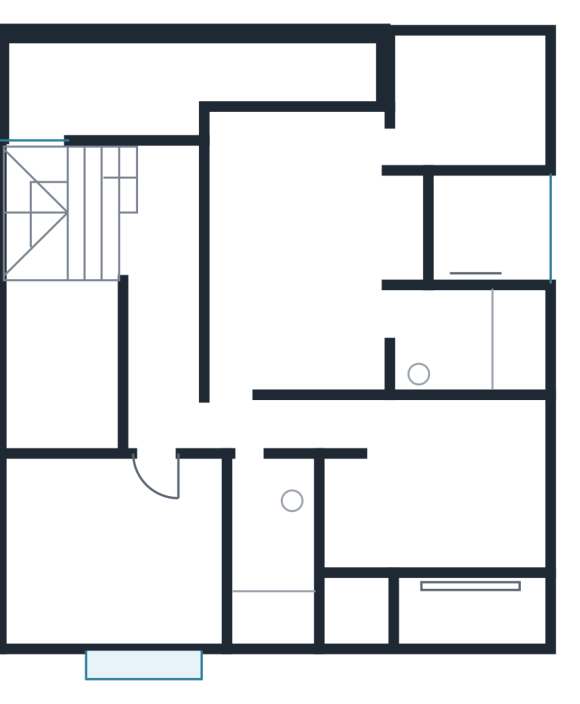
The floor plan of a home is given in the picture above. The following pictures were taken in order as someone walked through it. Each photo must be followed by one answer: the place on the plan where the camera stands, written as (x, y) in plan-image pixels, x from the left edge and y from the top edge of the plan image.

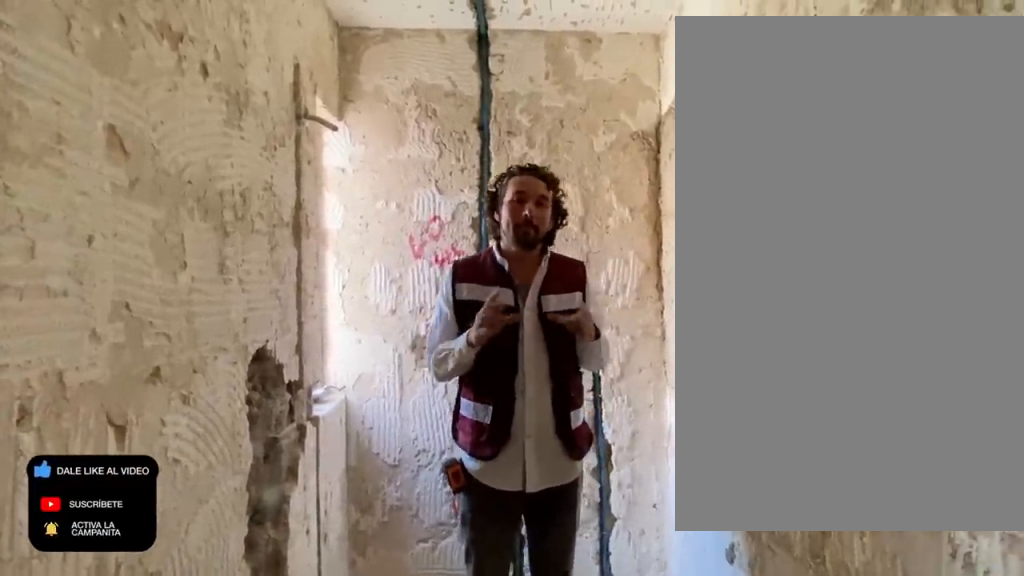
(254, 466)
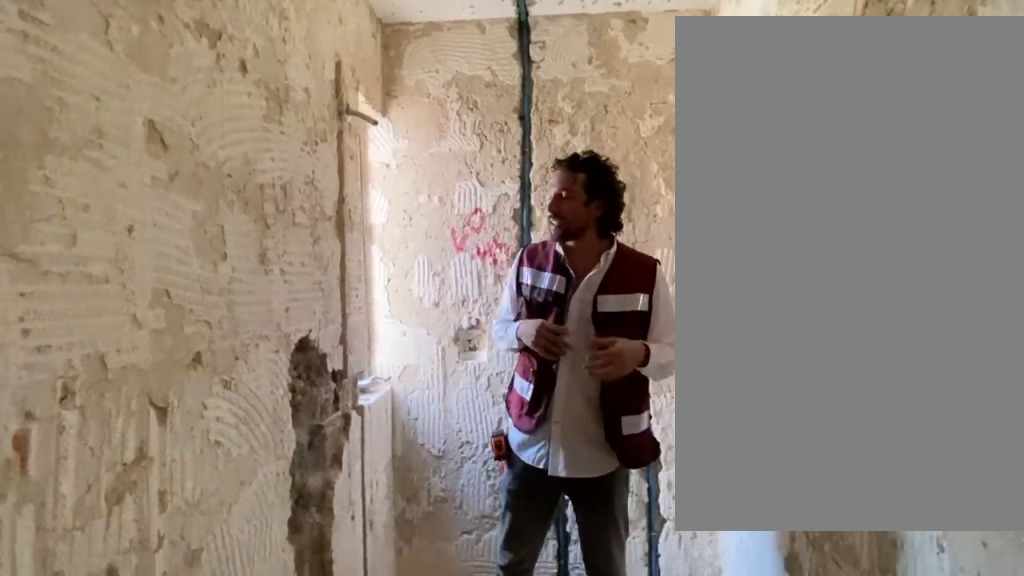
(252, 463)
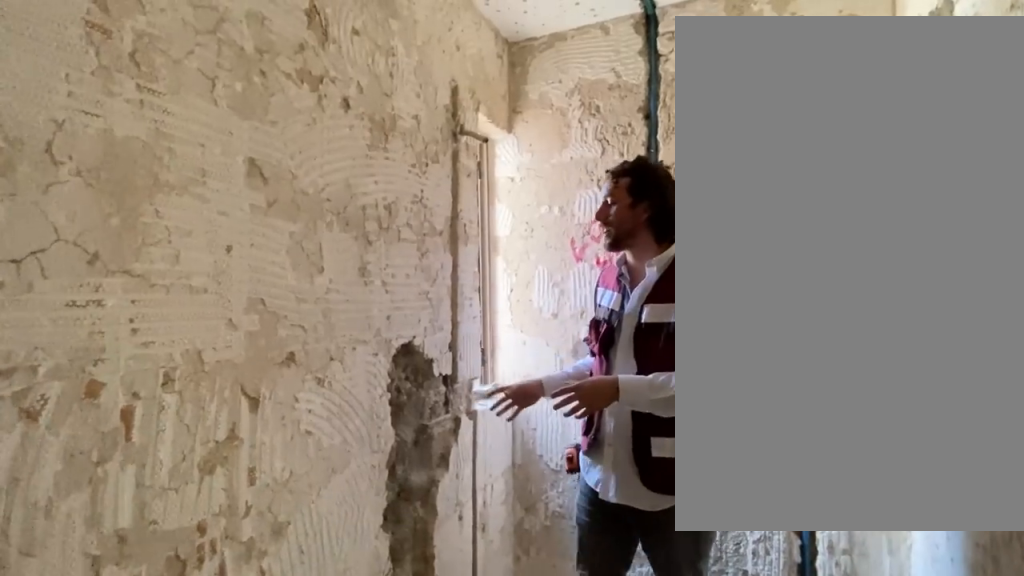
(253, 465)
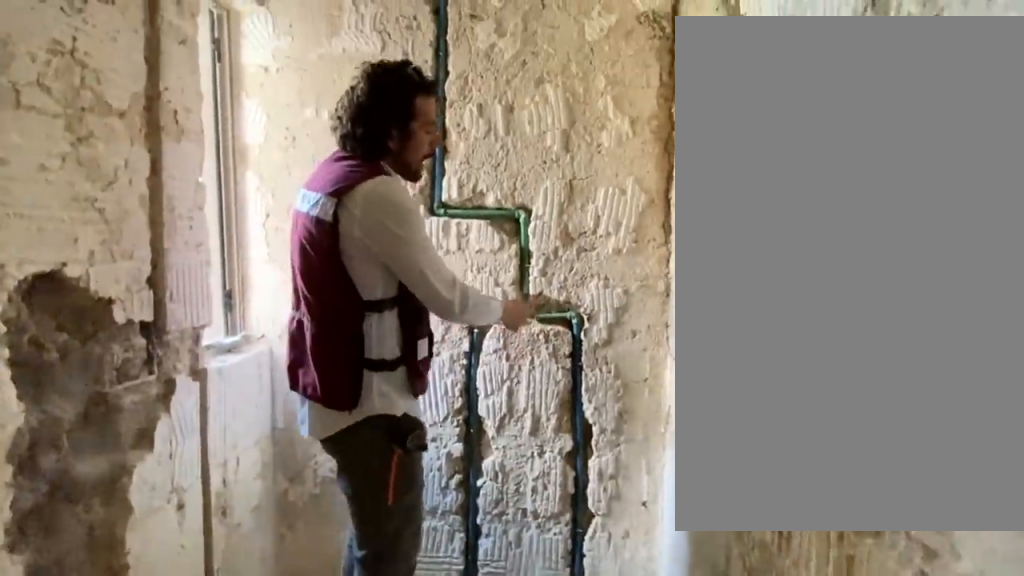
(262, 487)
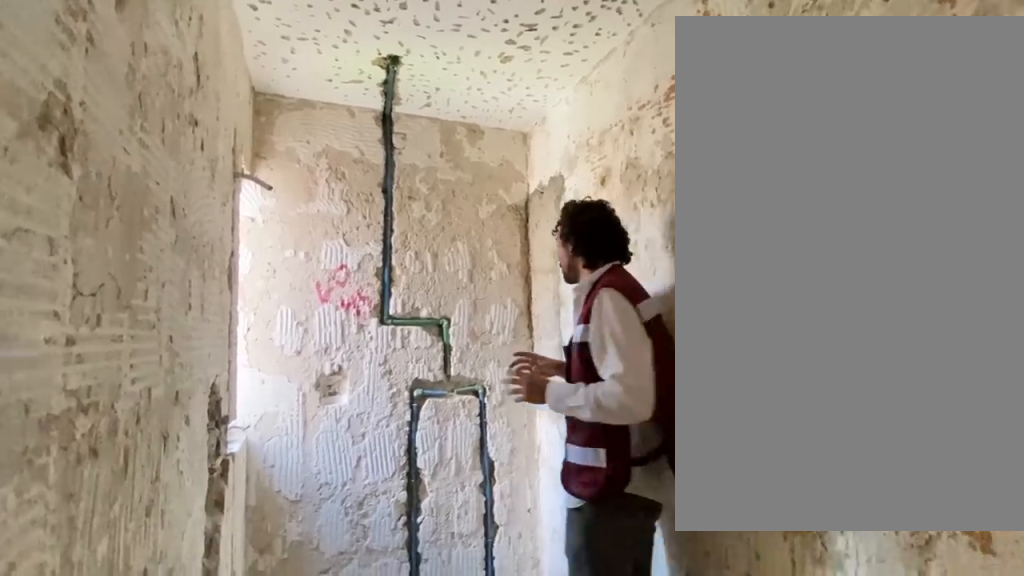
(258, 483)
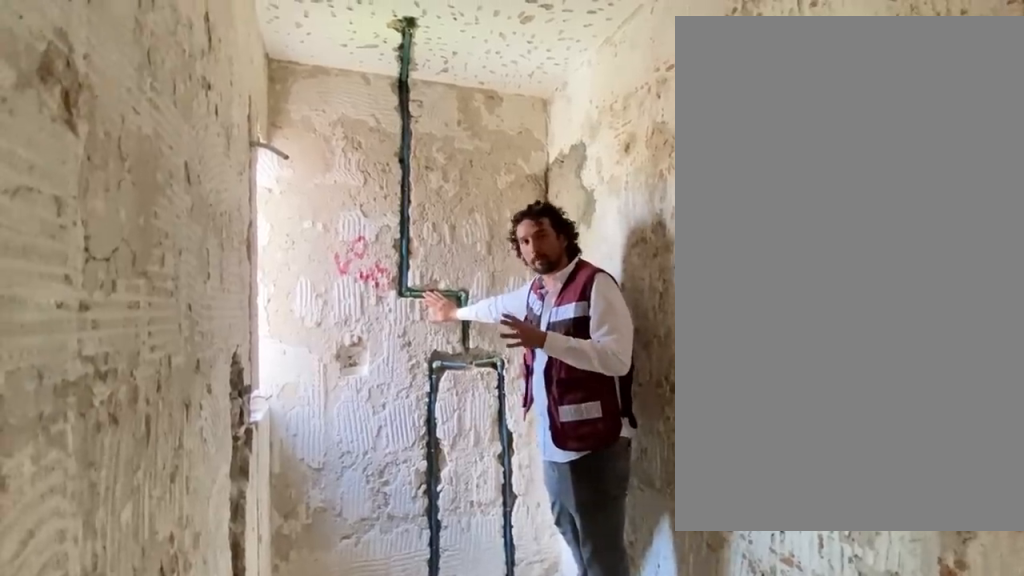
(258, 505)
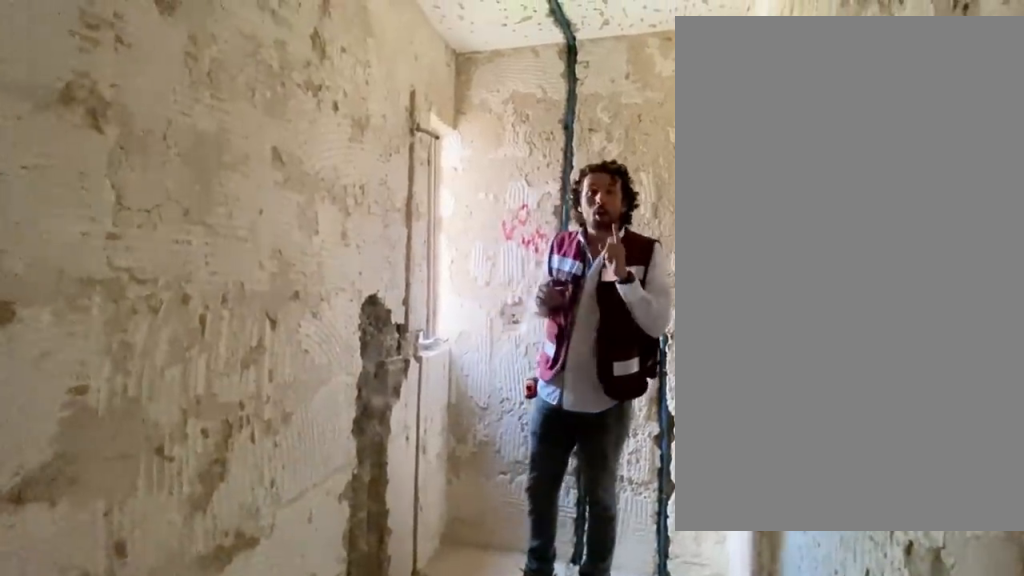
(251, 543)
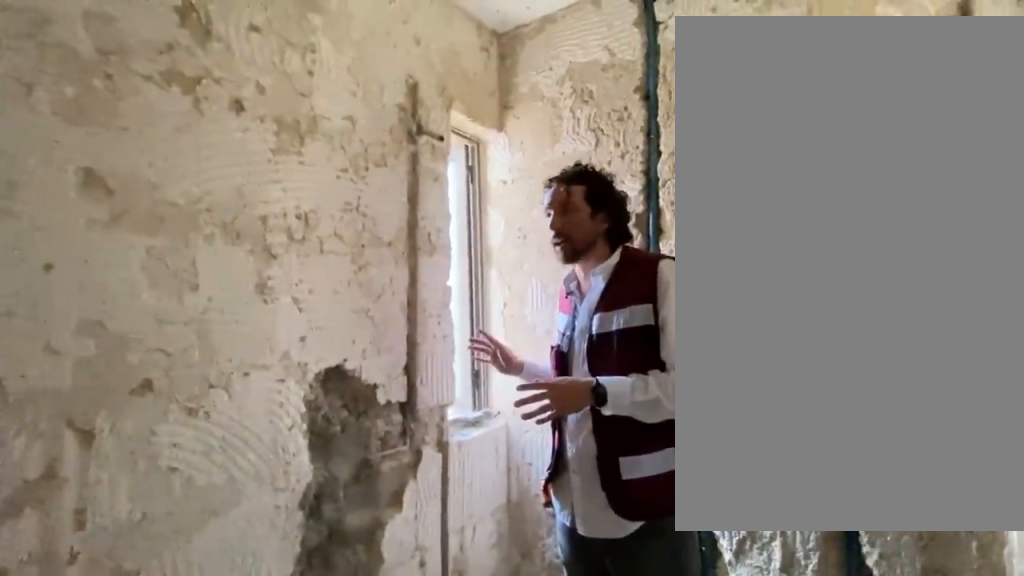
(261, 548)
